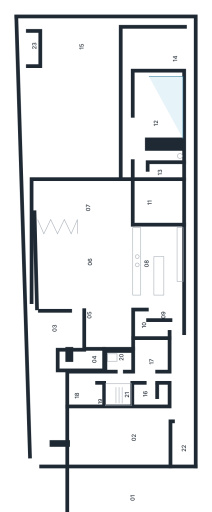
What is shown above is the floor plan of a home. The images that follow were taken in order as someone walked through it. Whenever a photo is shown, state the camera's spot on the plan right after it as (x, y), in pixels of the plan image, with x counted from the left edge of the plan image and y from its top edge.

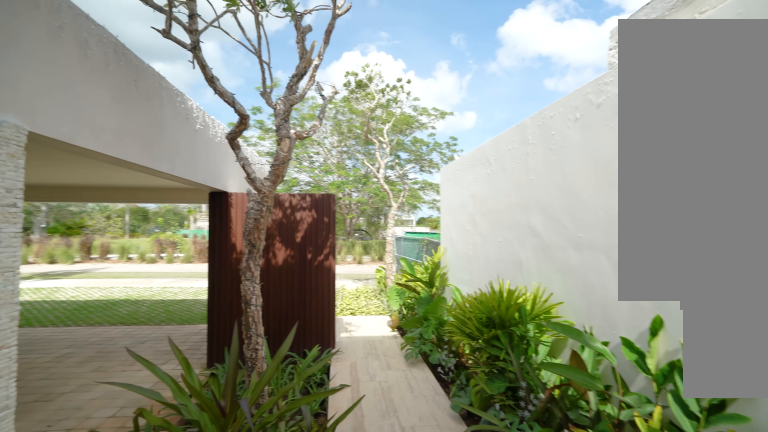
(54, 391)
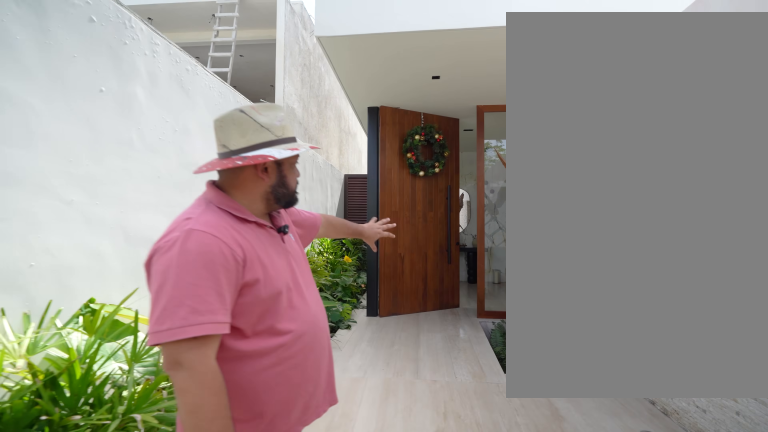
(54, 392)
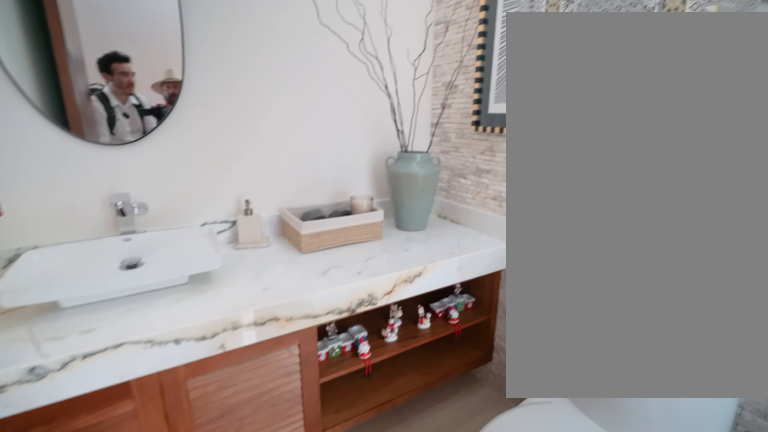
(78, 355)
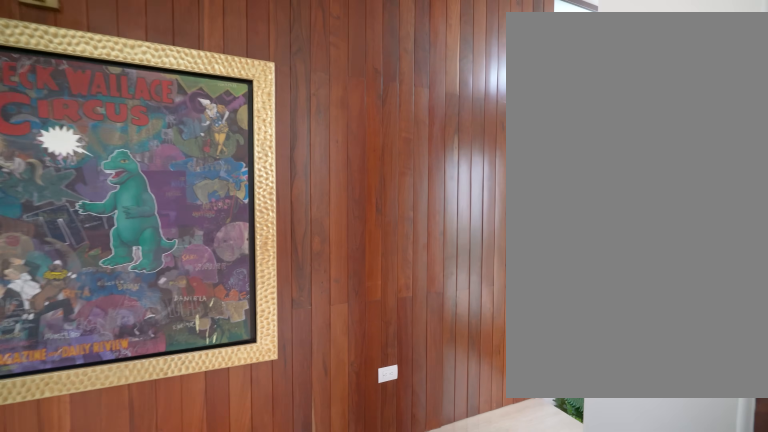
(78, 356)
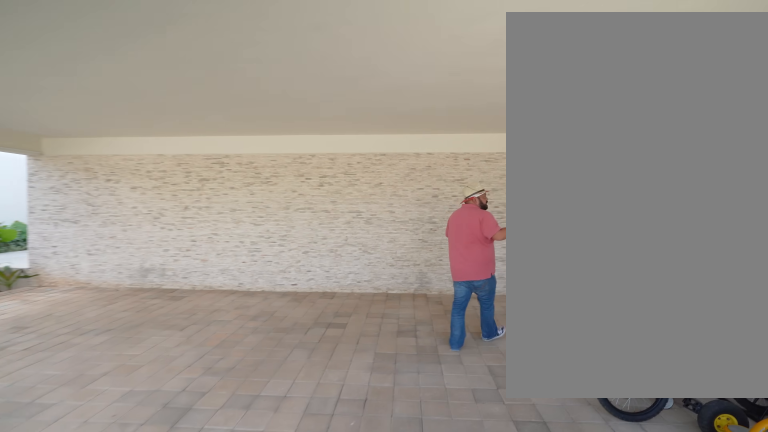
(131, 453)
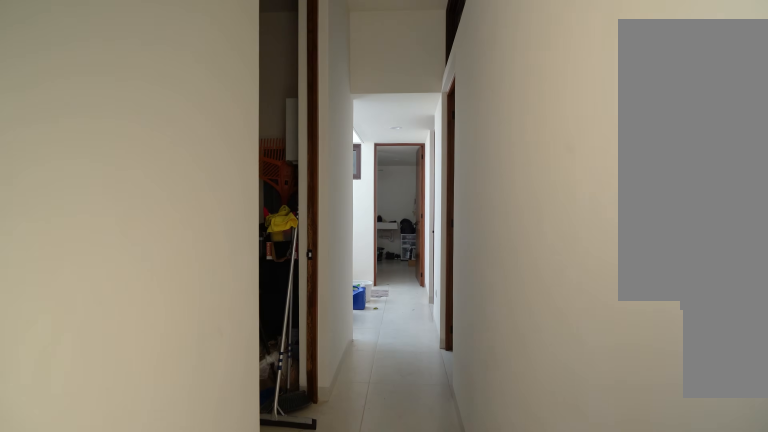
(178, 377)
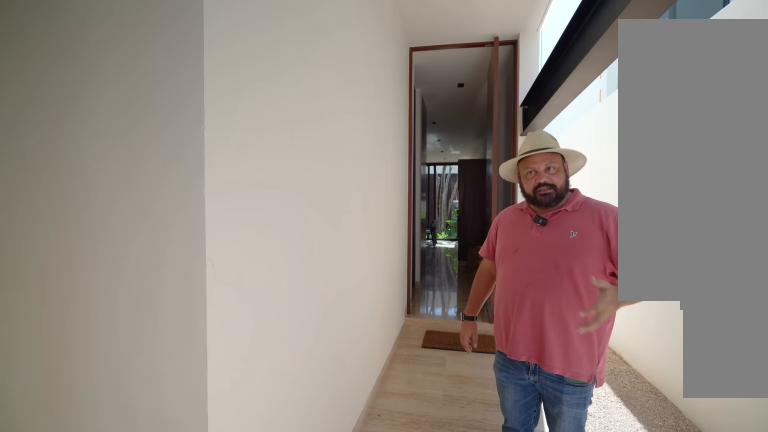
(175, 376)
